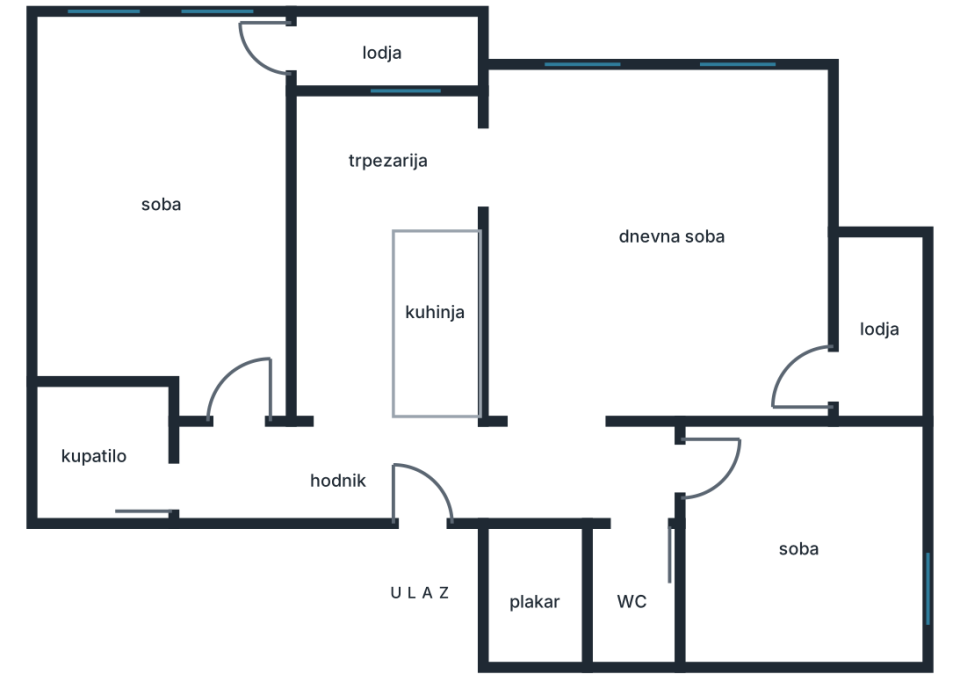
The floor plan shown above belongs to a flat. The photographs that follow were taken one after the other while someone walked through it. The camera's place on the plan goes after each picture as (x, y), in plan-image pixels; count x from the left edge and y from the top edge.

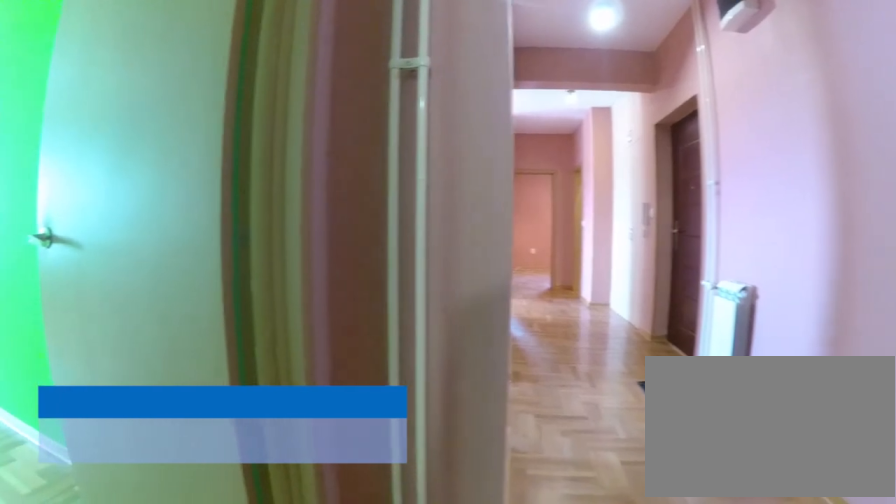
(168, 472)
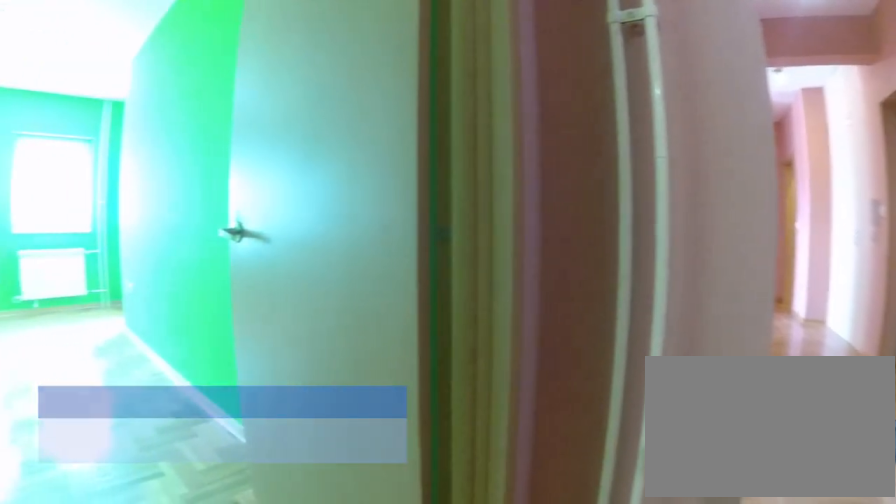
(188, 475)
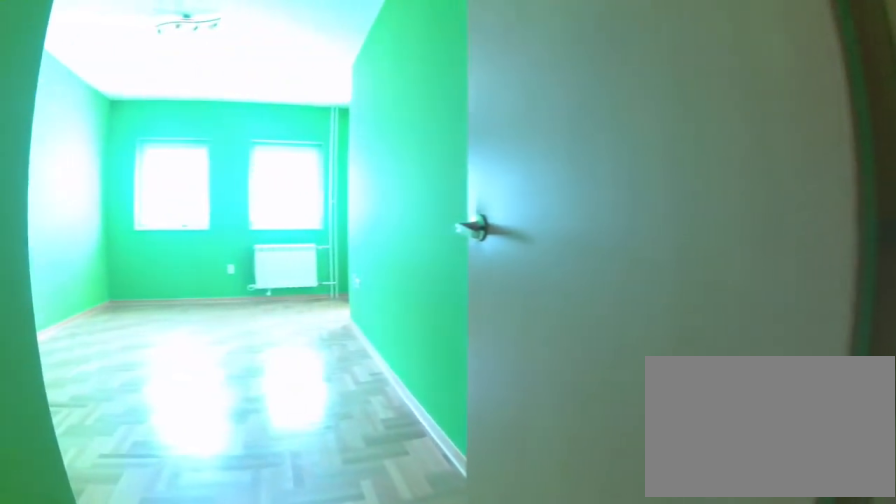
(222, 471)
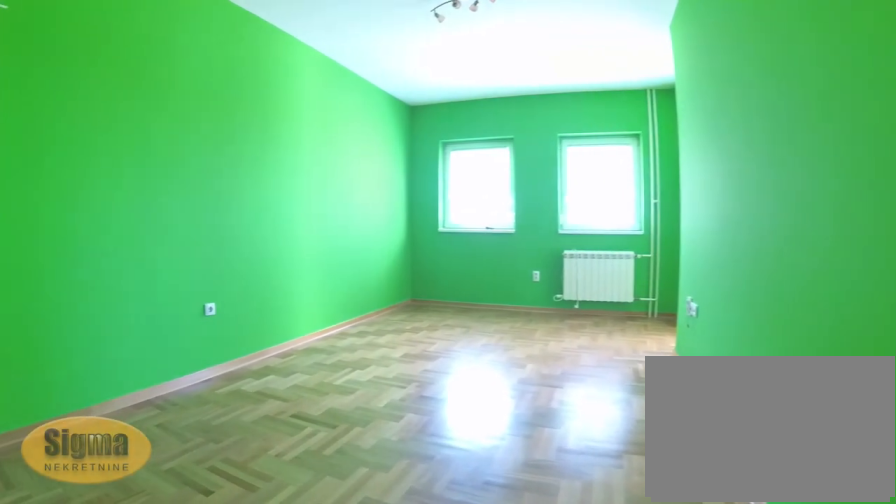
(245, 430)
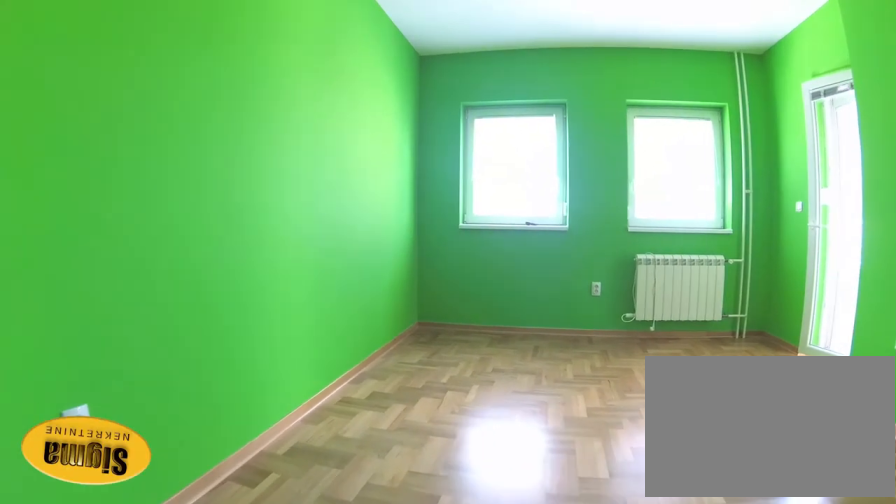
(145, 288)
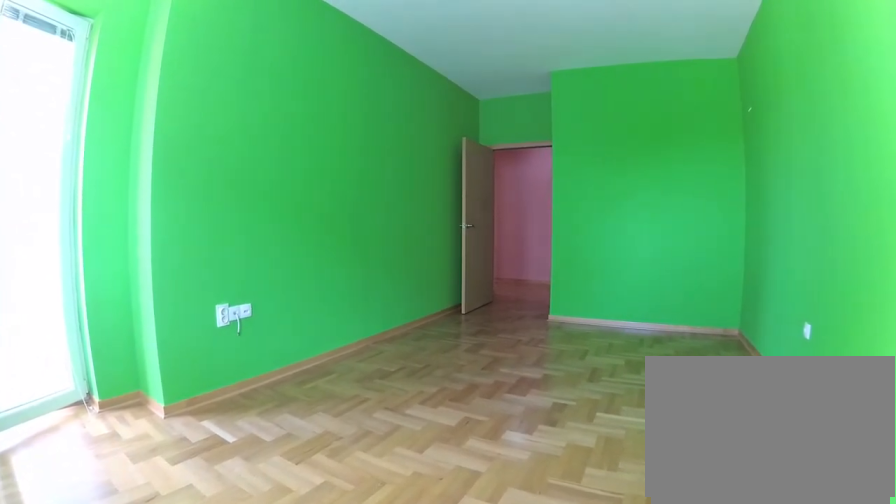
(83, 60)
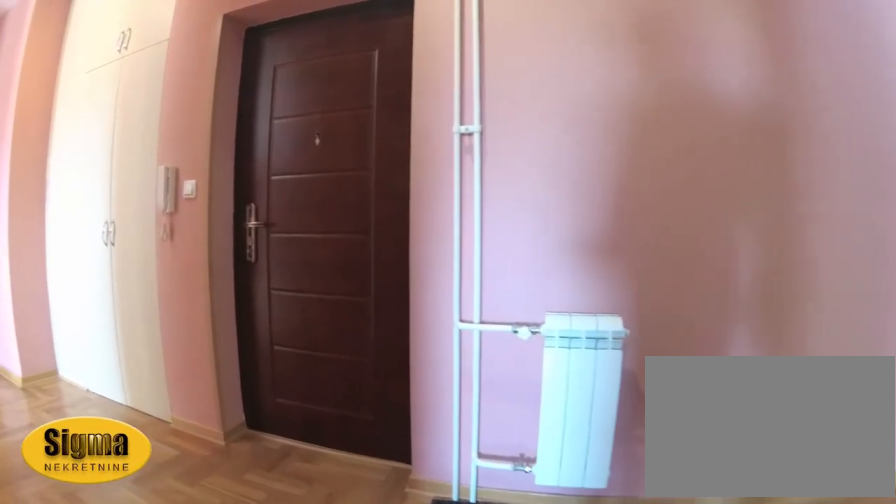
(341, 395)
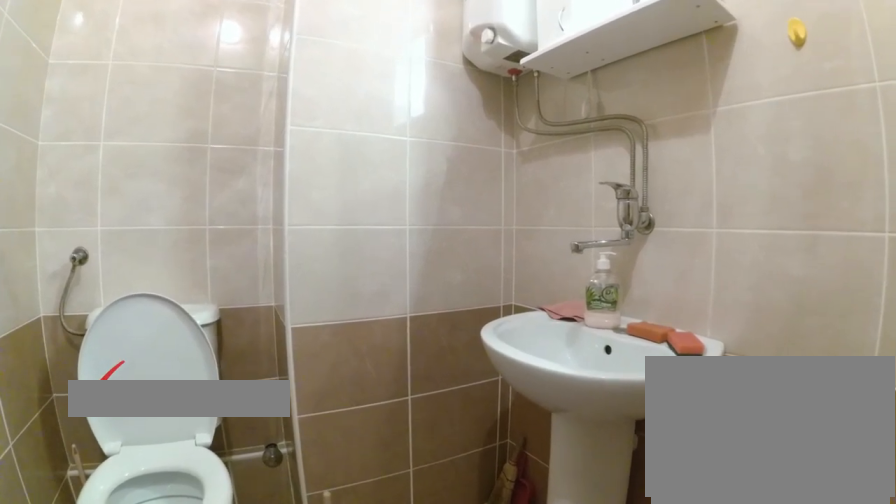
(629, 519)
